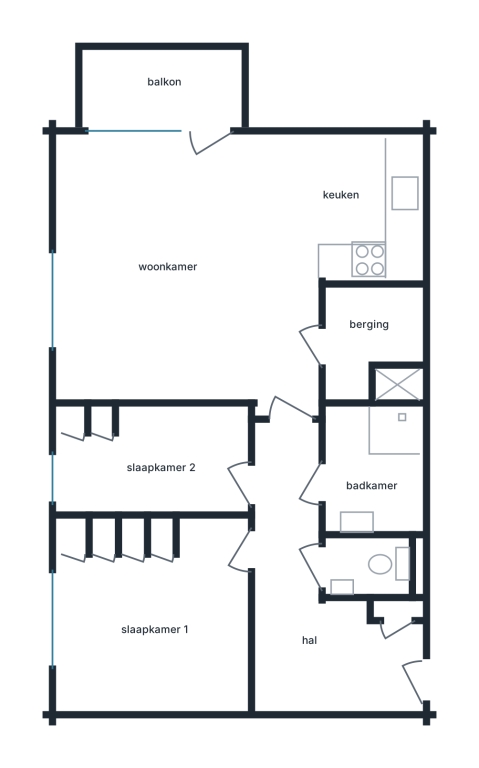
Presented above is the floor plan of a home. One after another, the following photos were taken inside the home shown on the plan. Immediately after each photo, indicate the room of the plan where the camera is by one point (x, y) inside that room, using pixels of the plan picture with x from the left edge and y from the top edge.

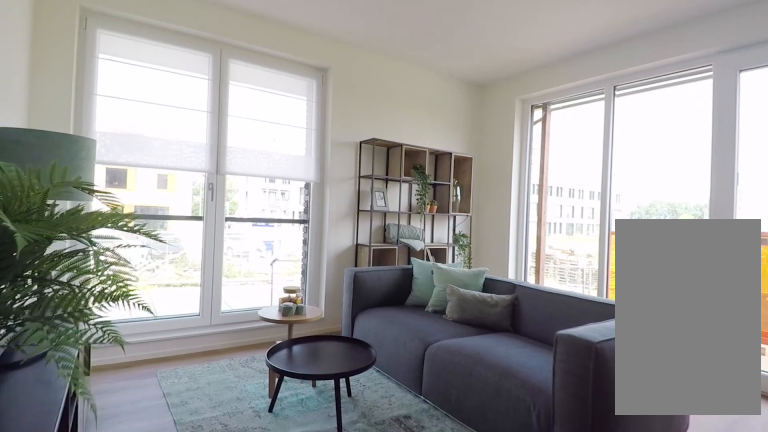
(221, 267)
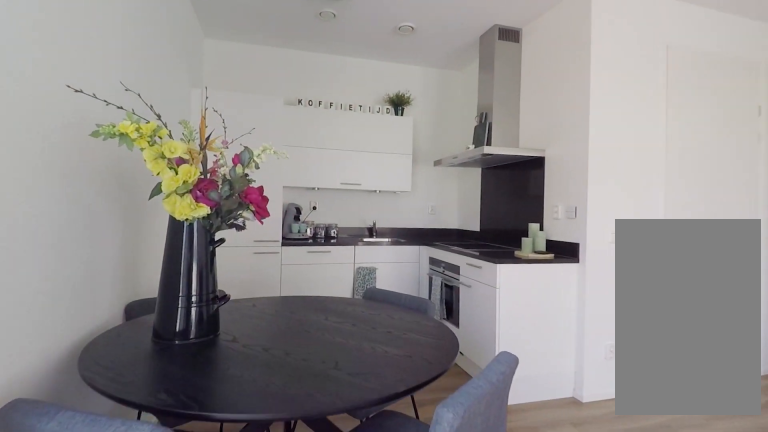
(221, 267)
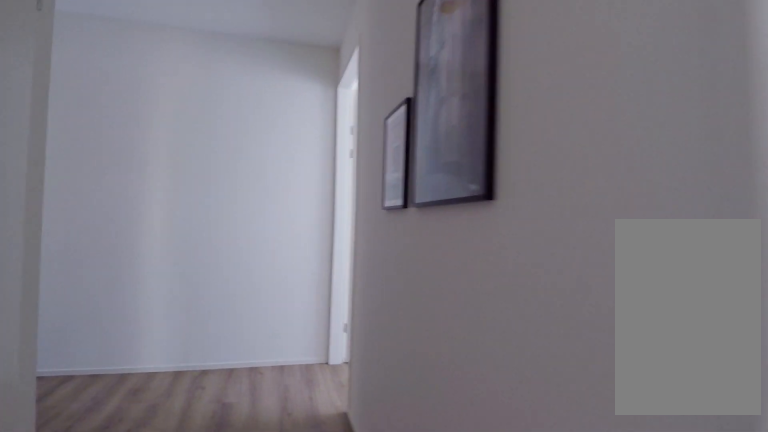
(314, 598)
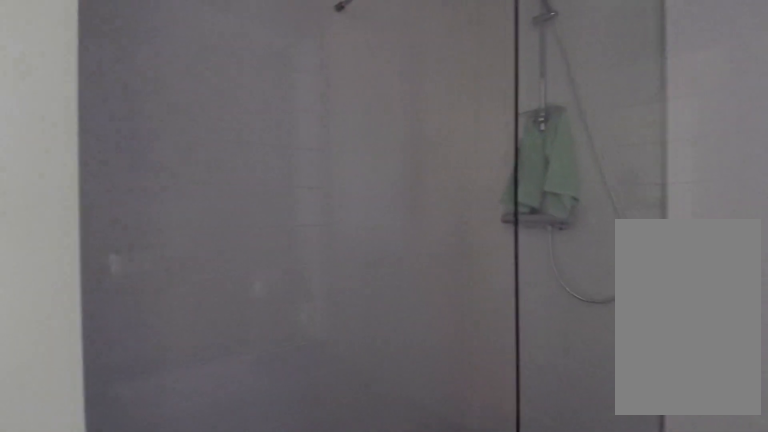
(372, 469)
